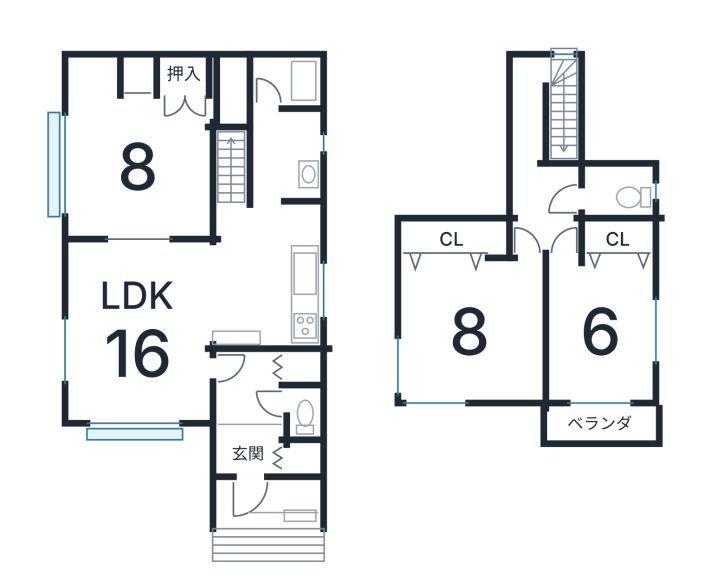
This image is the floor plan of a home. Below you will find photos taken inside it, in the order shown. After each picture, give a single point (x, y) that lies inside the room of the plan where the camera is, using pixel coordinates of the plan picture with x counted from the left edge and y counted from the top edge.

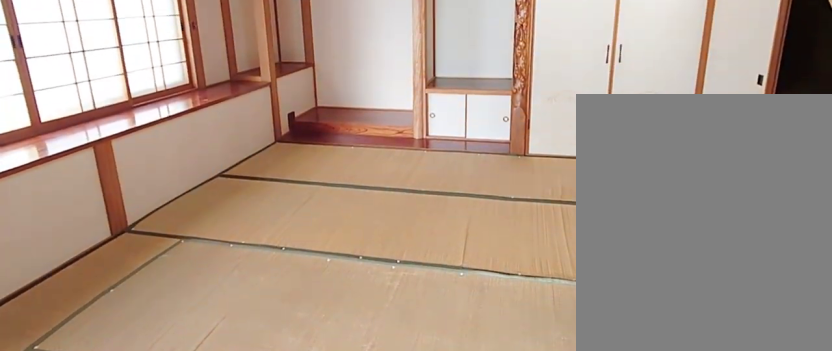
(132, 165)
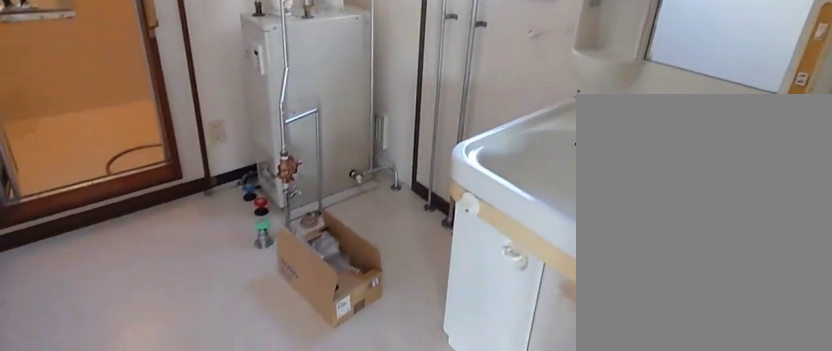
(293, 165)
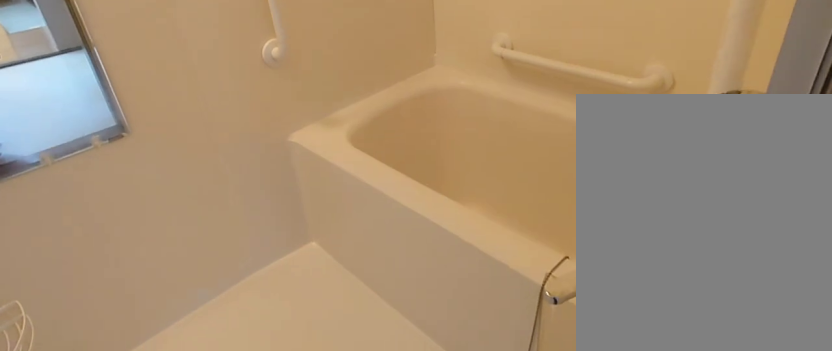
(287, 83)
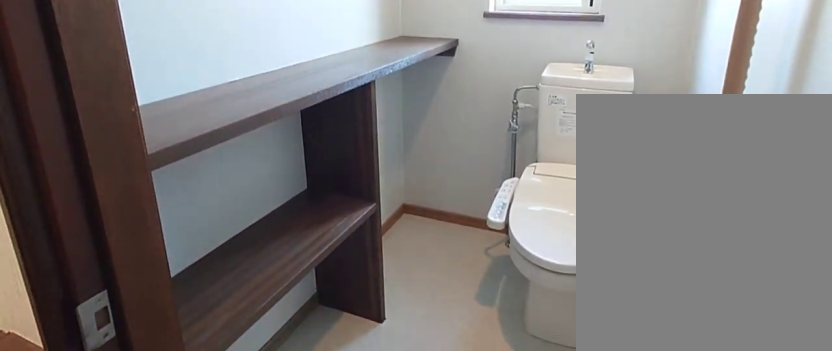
(618, 202)
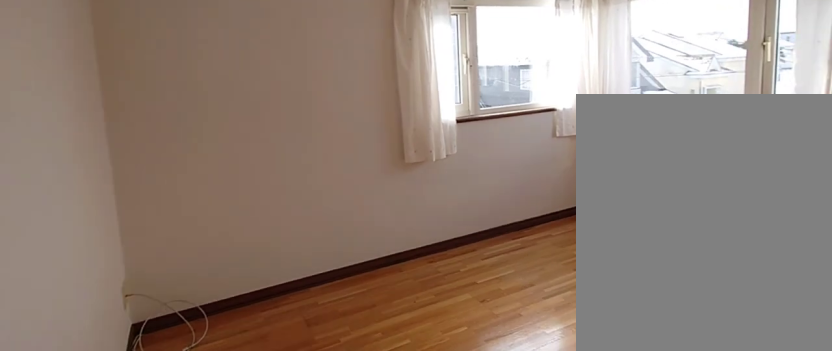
(467, 321)
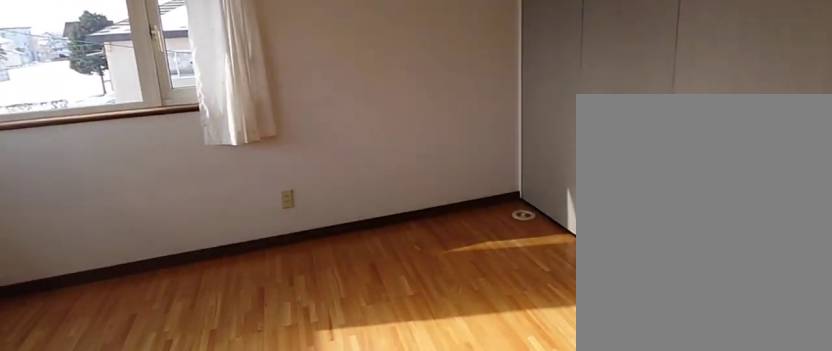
(467, 321)
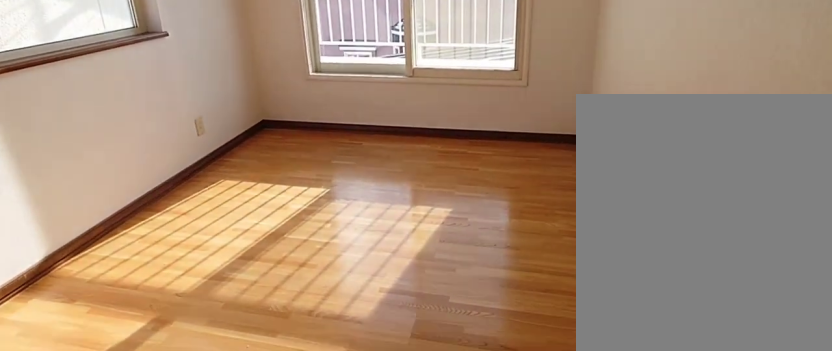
(606, 321)
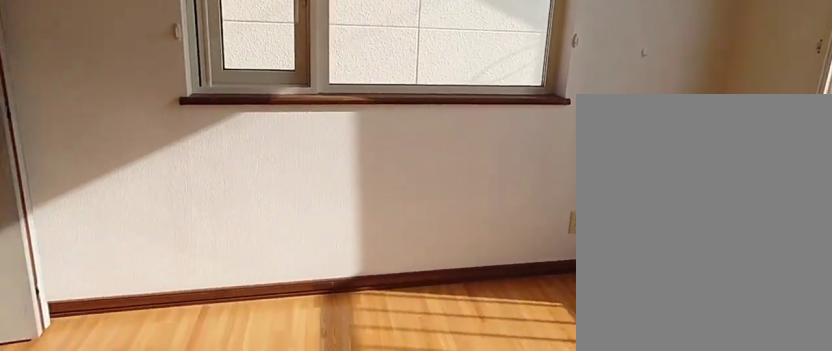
(606, 321)
